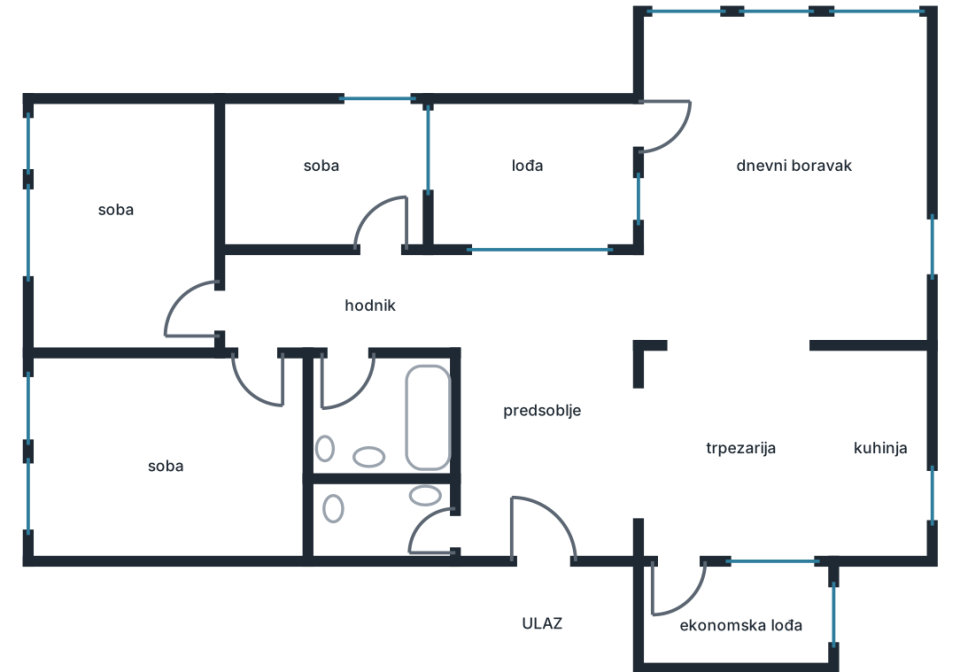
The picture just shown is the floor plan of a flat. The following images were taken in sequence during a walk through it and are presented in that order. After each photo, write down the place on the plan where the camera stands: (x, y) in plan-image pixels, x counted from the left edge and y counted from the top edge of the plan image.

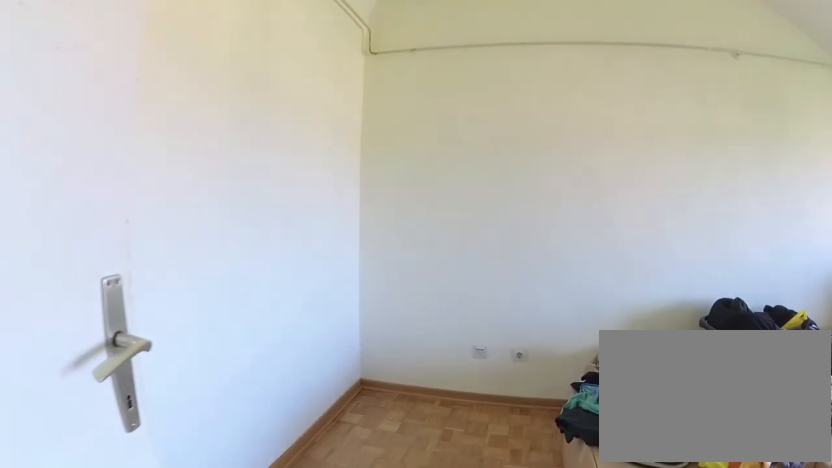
(257, 357)
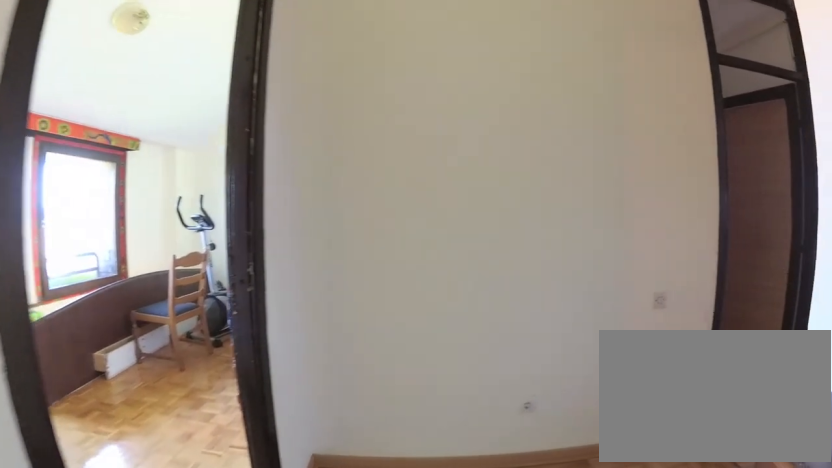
(249, 397)
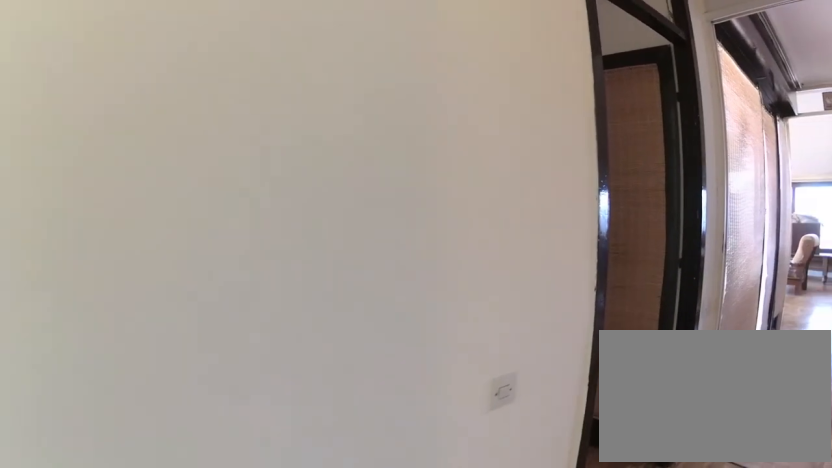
(242, 344)
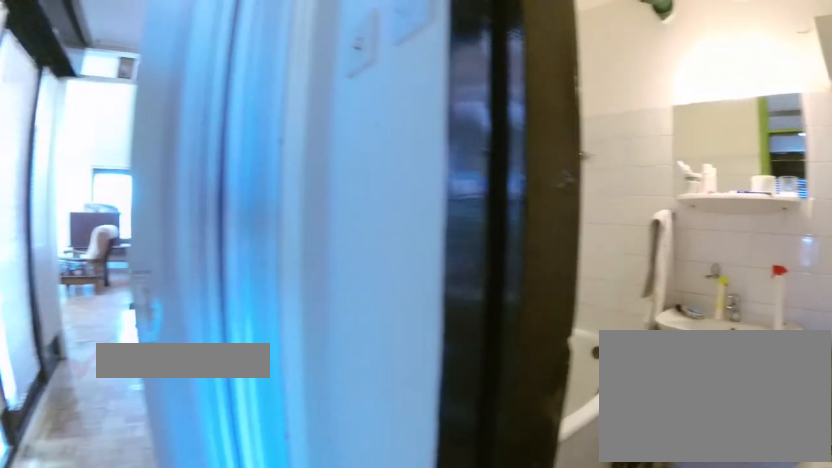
(308, 325)
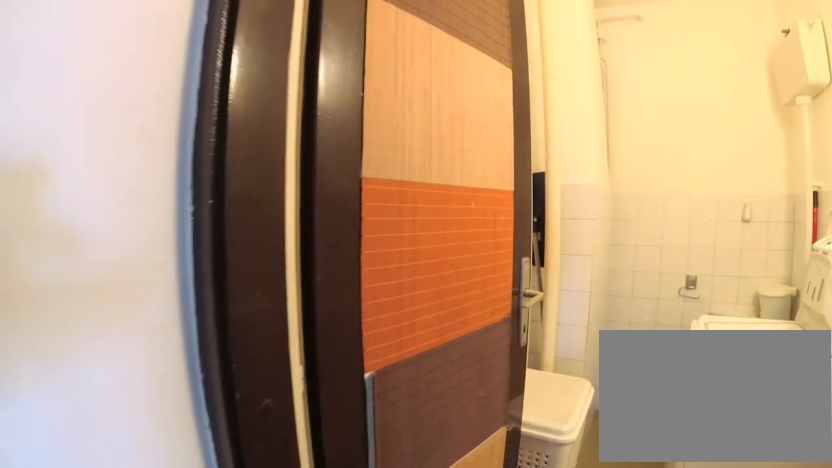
(538, 504)
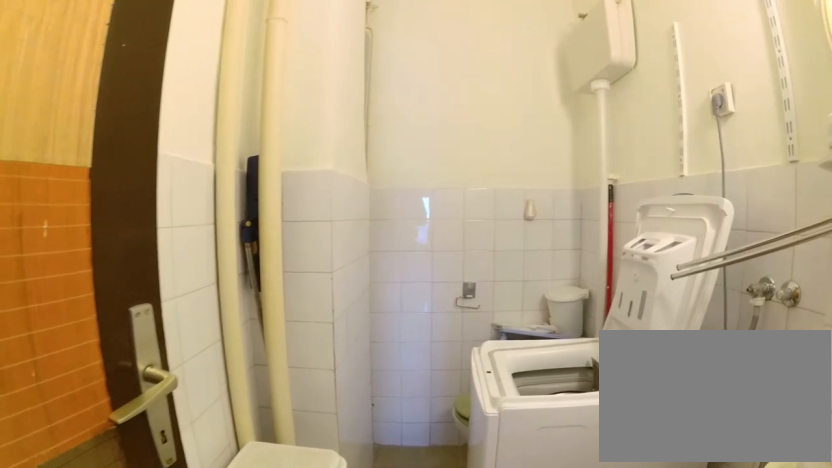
(483, 514)
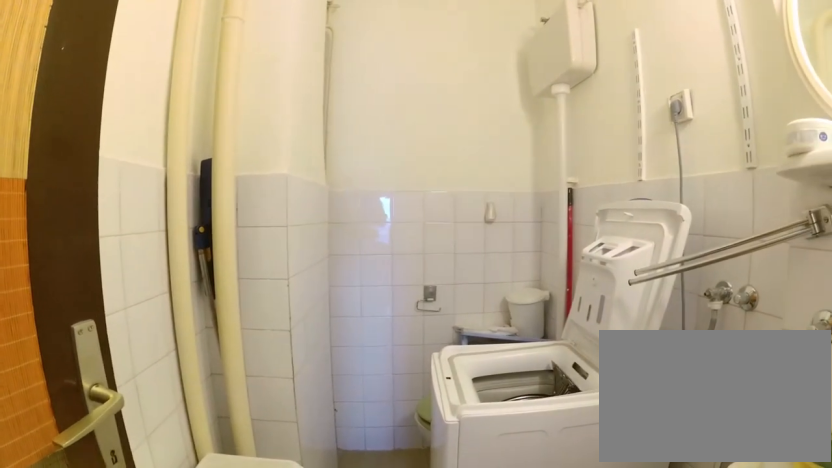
(472, 513)
